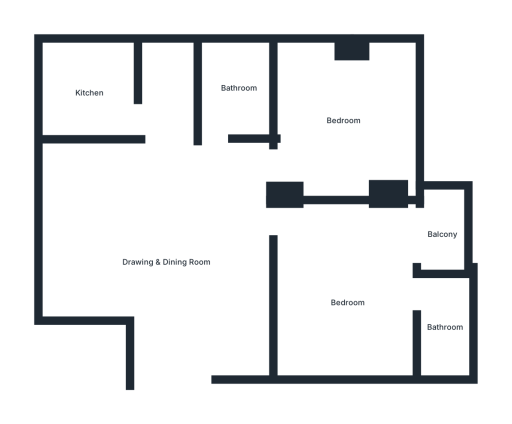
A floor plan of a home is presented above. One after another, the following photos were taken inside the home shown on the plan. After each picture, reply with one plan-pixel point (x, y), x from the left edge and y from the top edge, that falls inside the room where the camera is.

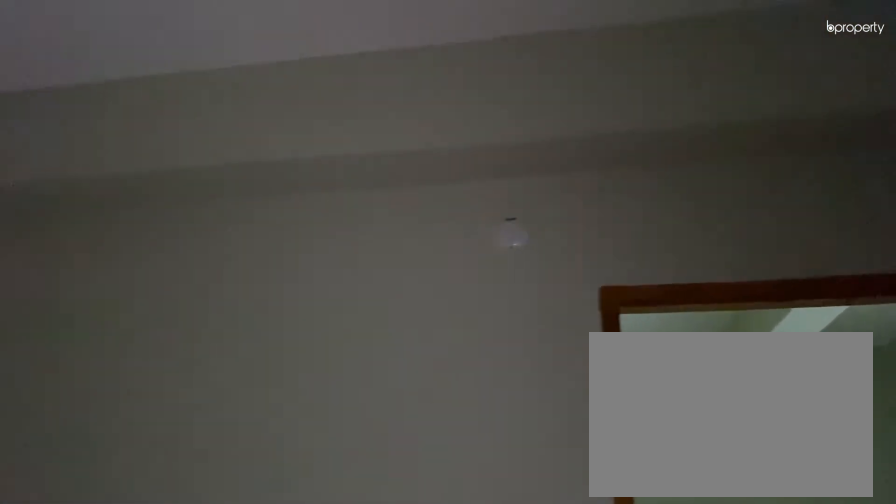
(349, 305)
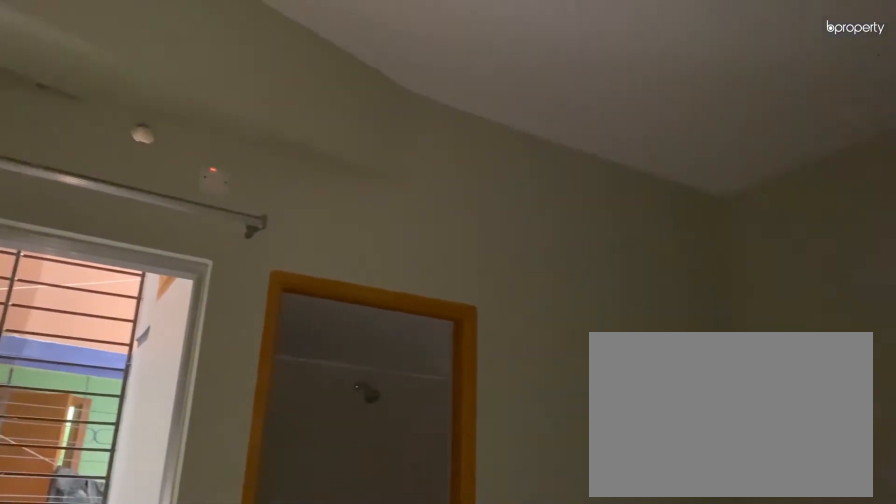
(349, 305)
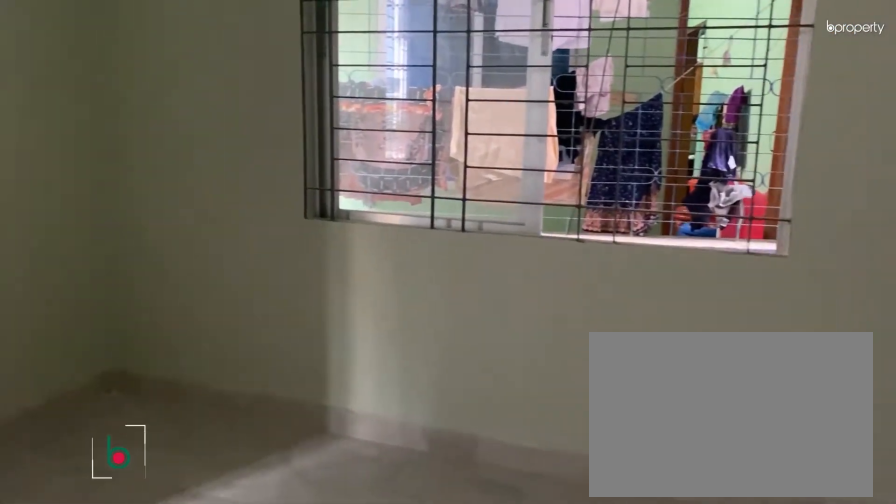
(344, 119)
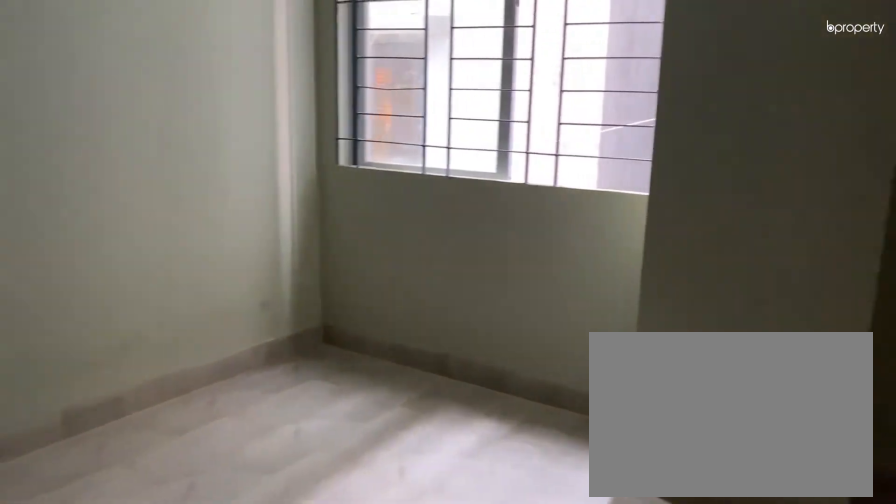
(344, 119)
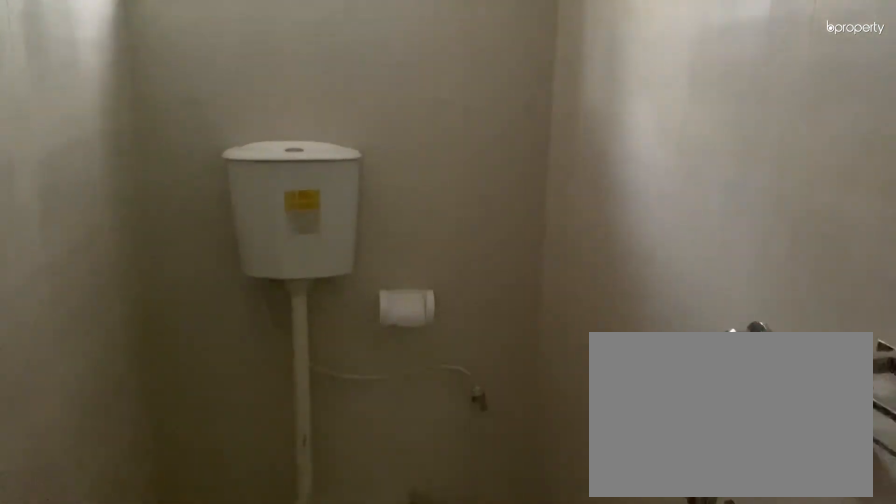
(243, 89)
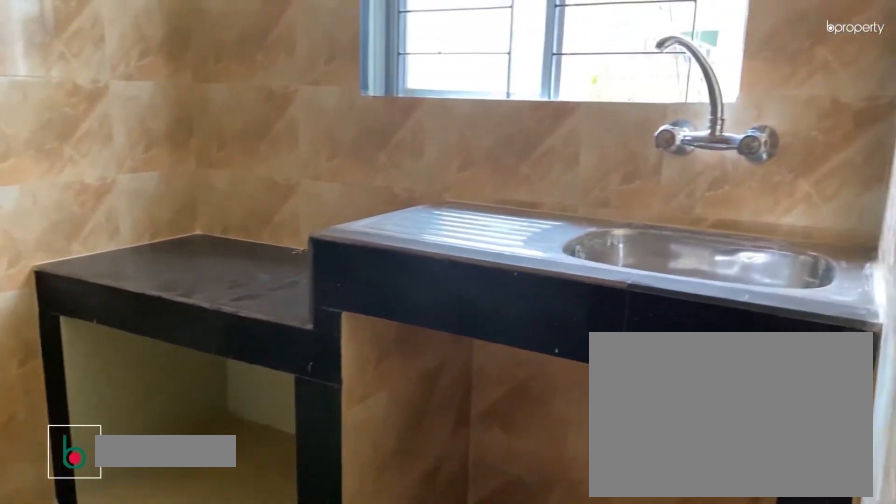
(91, 94)
